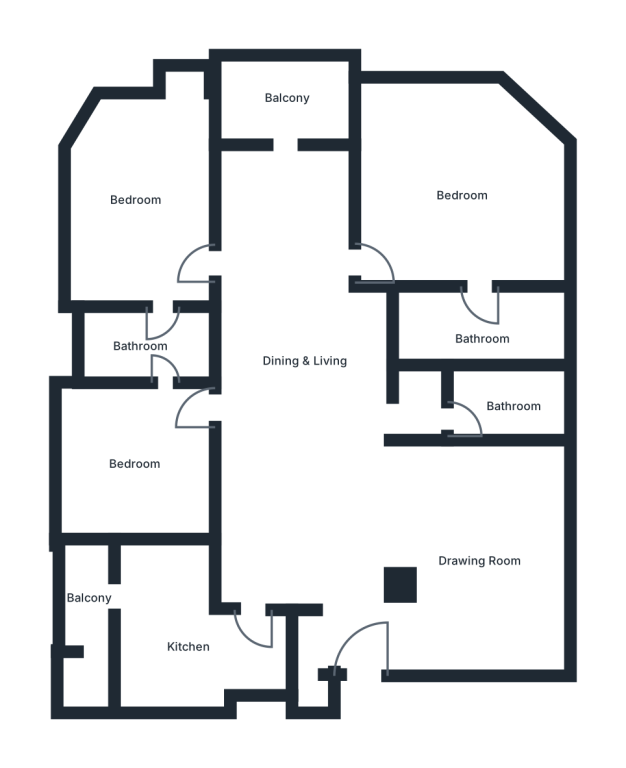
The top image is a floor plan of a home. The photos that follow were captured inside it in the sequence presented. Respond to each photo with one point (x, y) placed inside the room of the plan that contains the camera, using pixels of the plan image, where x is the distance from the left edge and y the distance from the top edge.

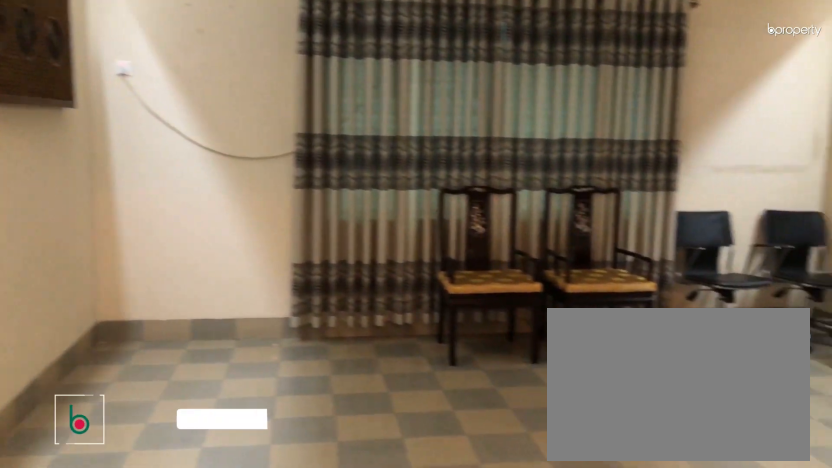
(477, 571)
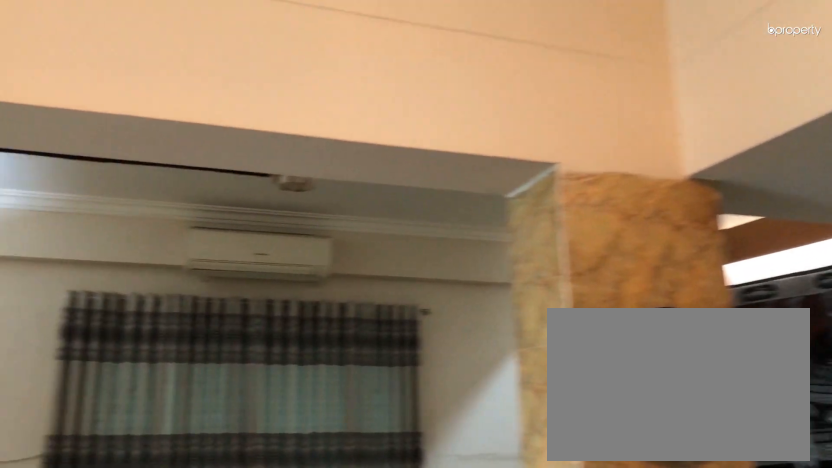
(478, 572)
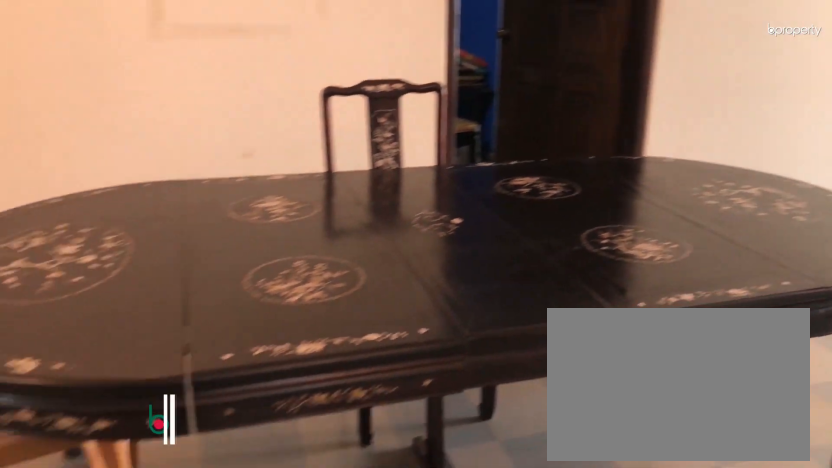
(302, 492)
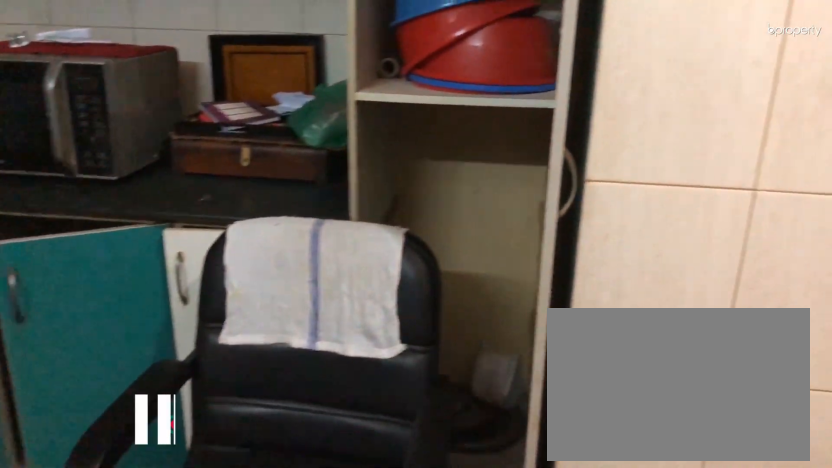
(169, 635)
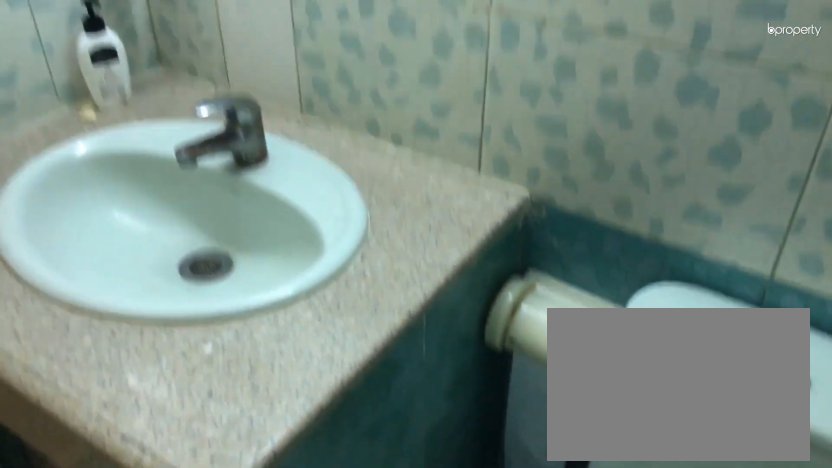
(504, 402)
